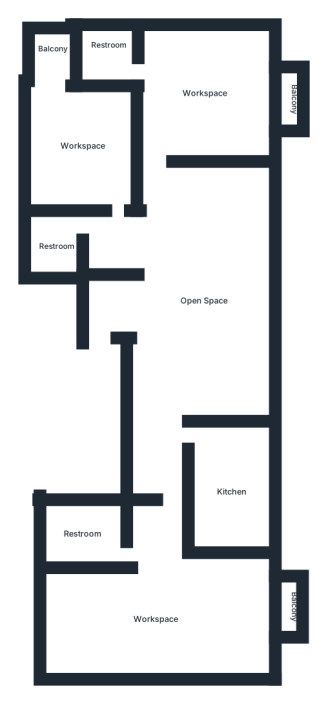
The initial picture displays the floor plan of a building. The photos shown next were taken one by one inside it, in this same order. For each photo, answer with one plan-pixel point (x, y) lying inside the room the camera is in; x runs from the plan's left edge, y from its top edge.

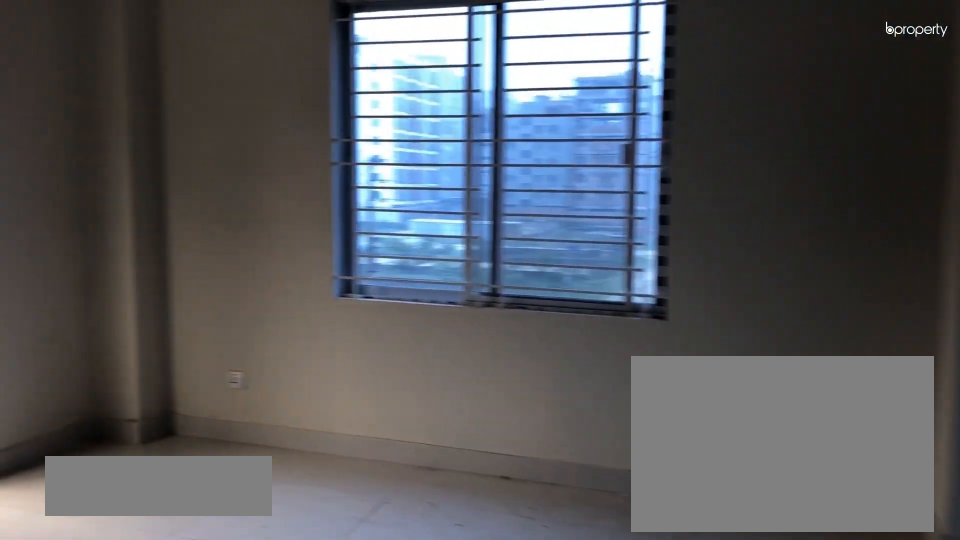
(158, 621)
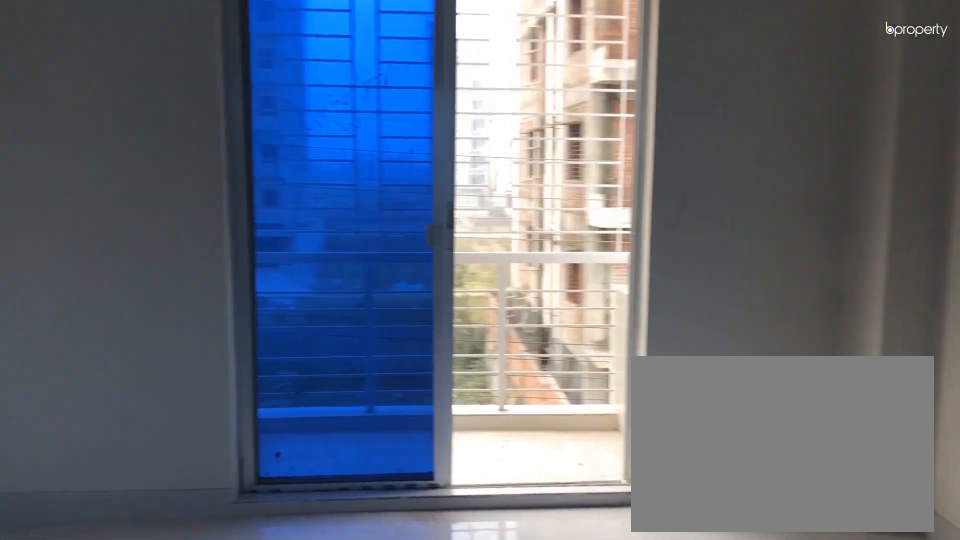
(158, 621)
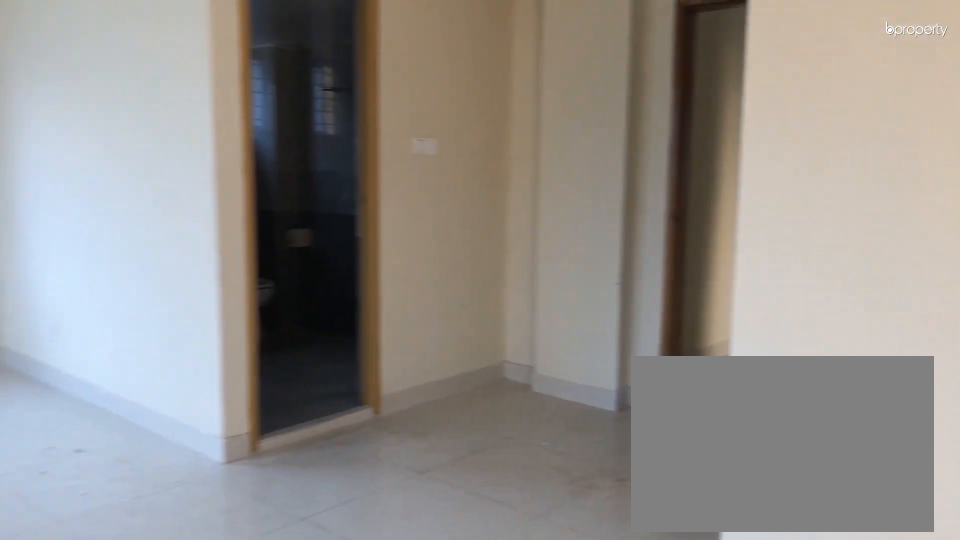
(158, 621)
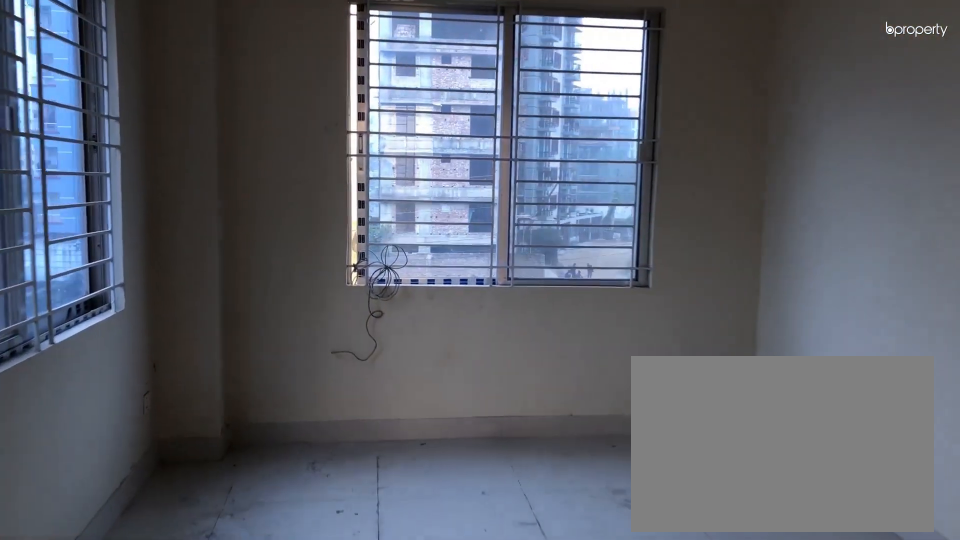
(158, 621)
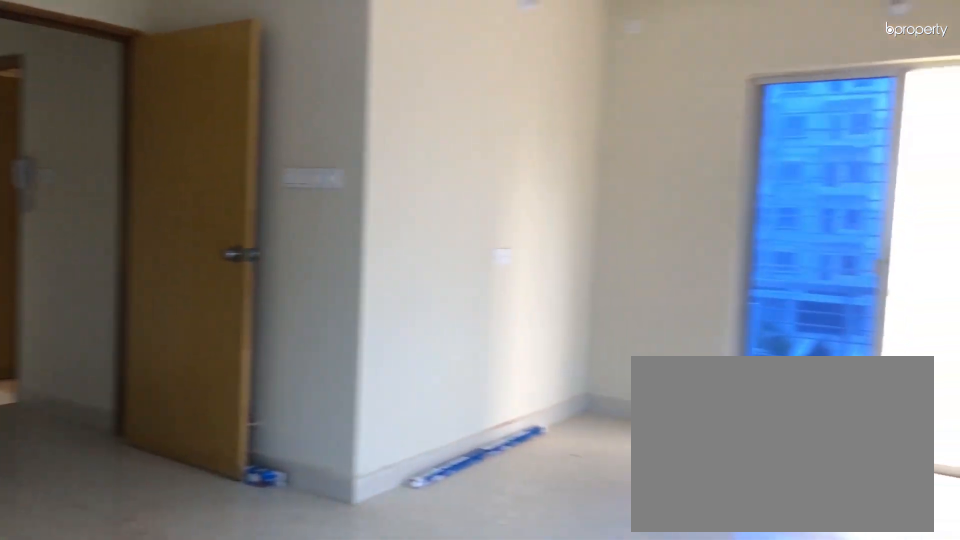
(158, 621)
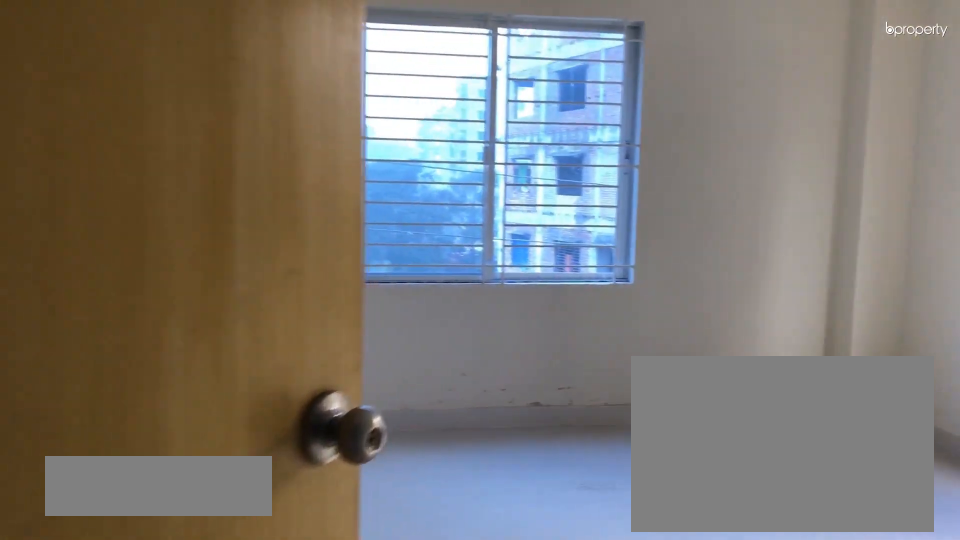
(201, 91)
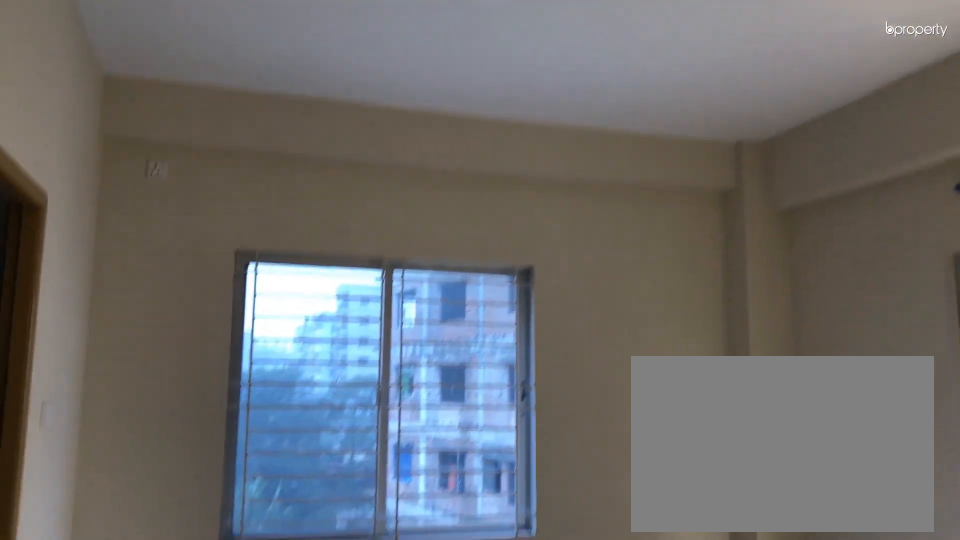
(201, 91)
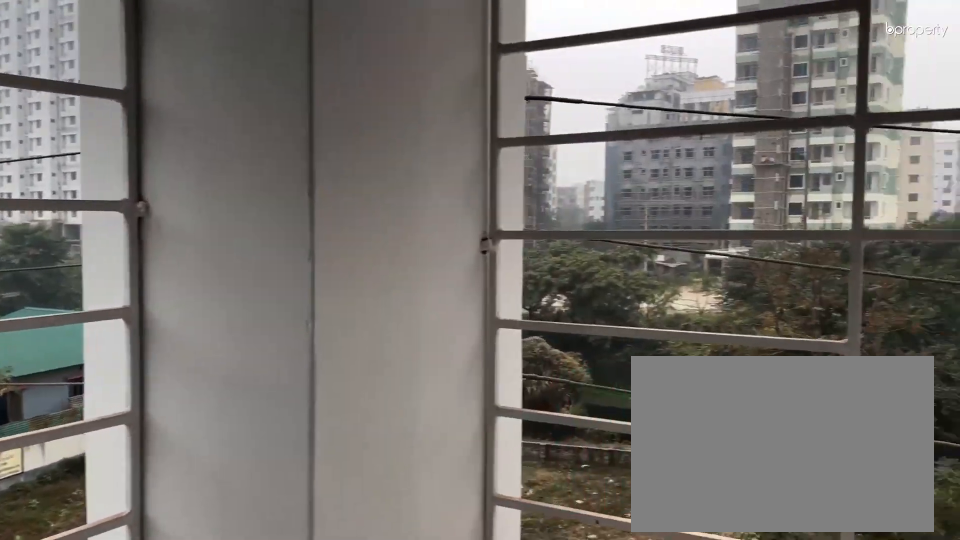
(53, 55)
